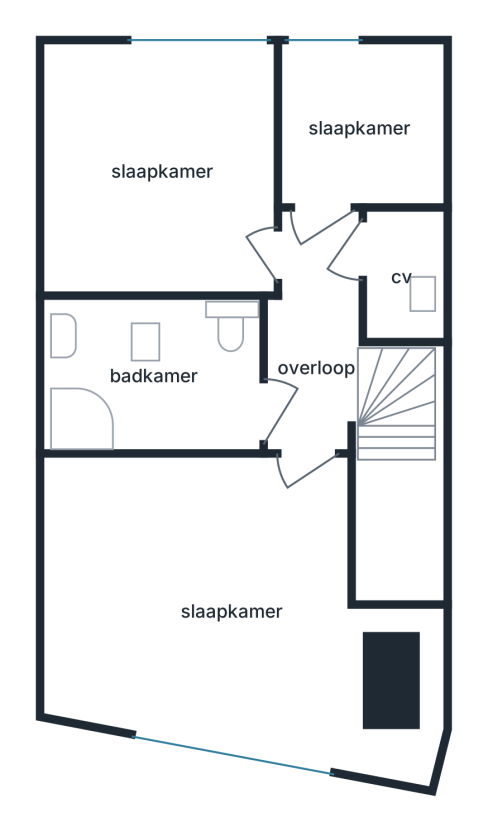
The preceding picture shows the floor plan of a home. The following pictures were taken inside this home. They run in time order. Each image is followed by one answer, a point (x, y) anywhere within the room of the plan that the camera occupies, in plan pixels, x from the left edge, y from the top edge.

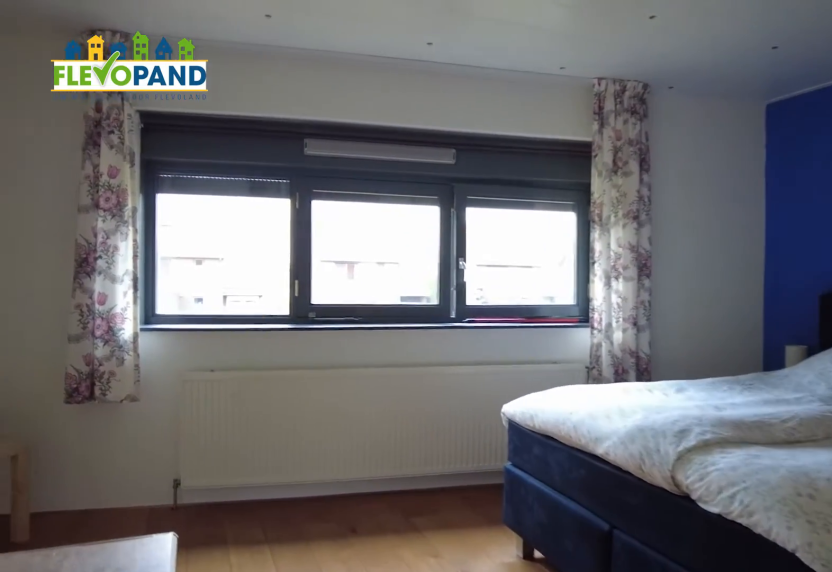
(224, 643)
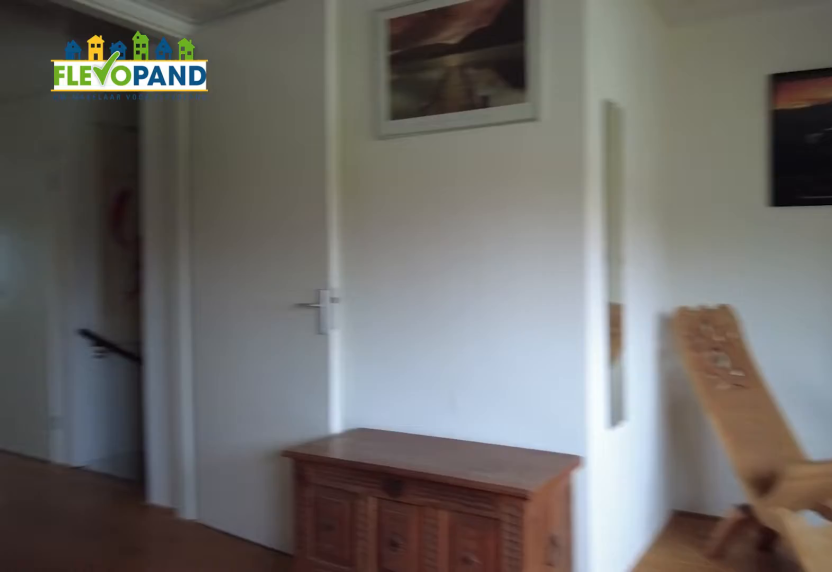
(224, 643)
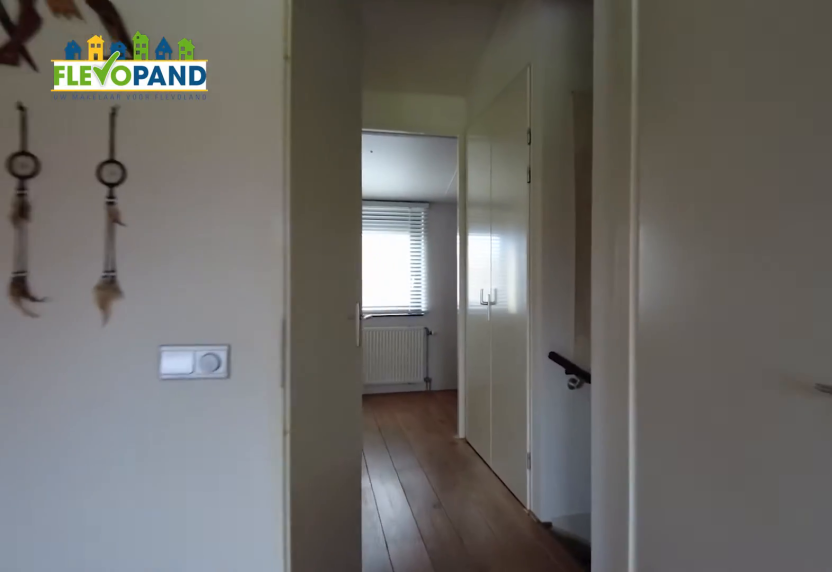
(224, 643)
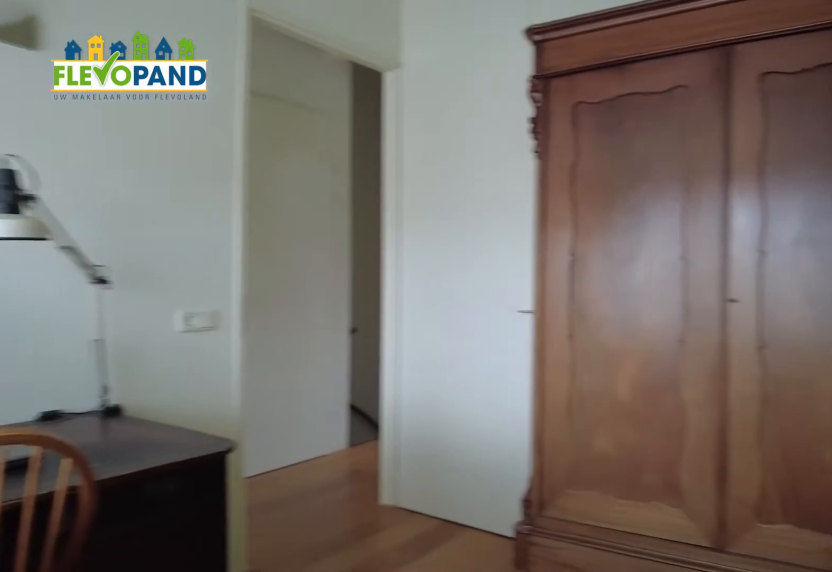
(72, 171)
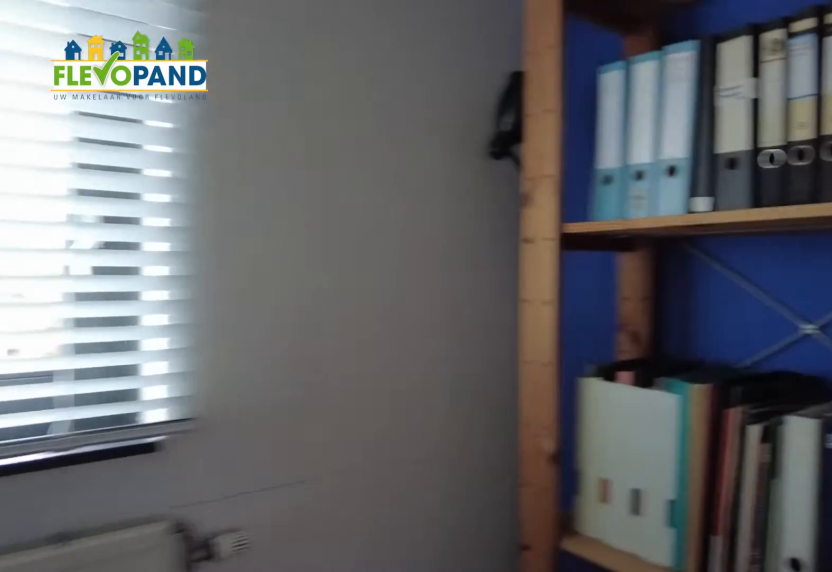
(357, 126)
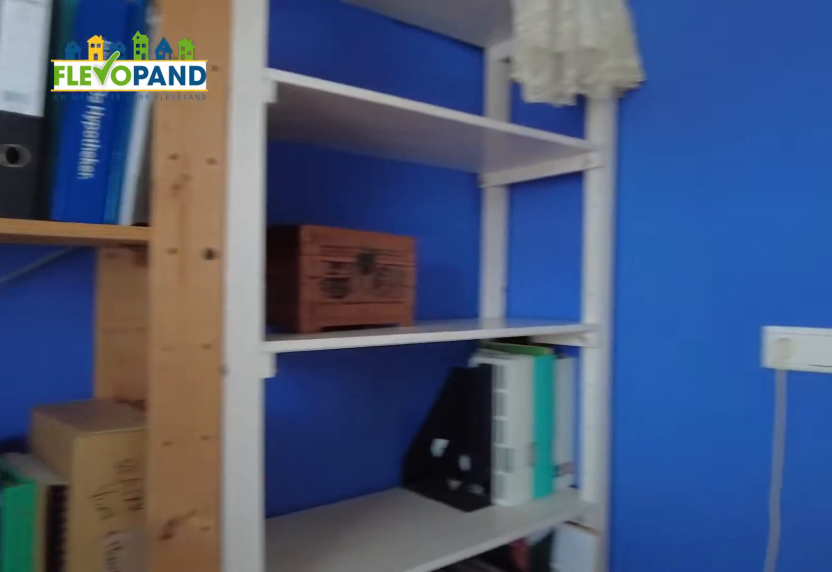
(357, 126)
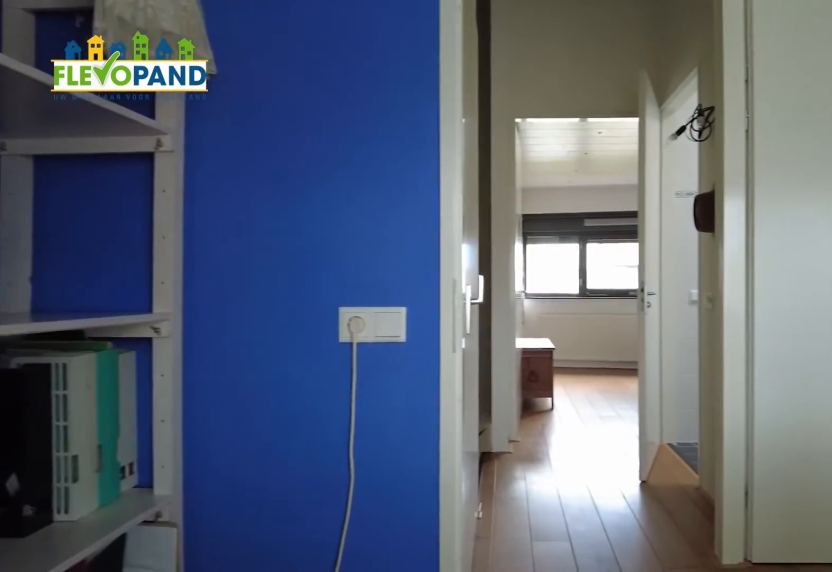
(357, 126)
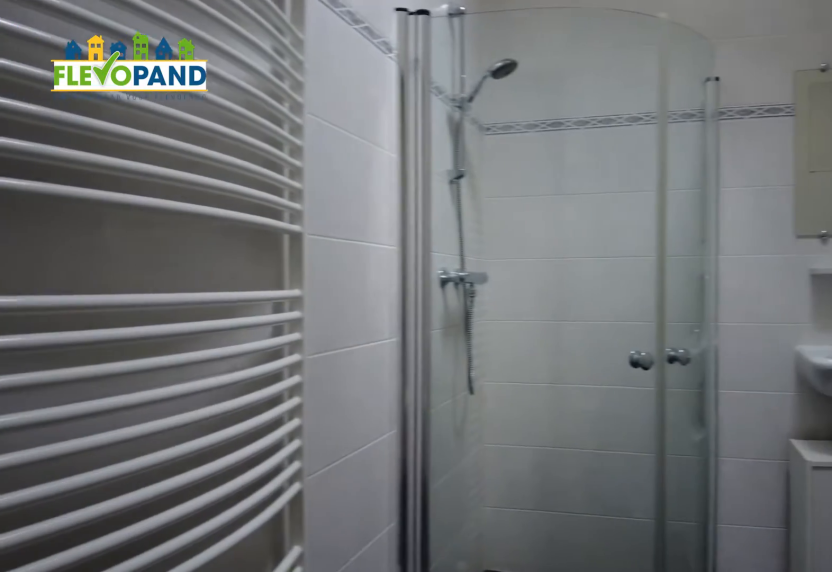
(78, 421)
